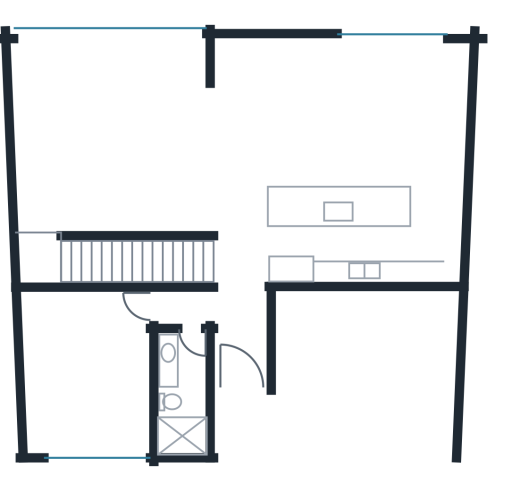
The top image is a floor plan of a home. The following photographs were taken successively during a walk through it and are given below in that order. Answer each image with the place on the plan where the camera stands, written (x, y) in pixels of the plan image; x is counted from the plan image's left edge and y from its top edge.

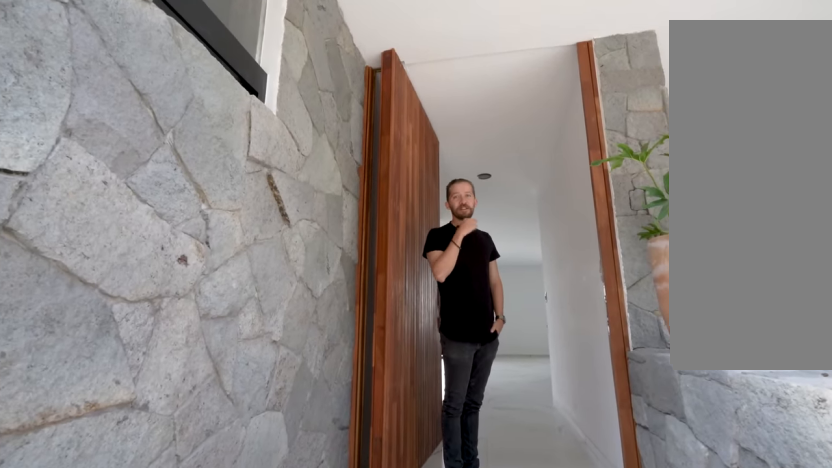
(246, 416)
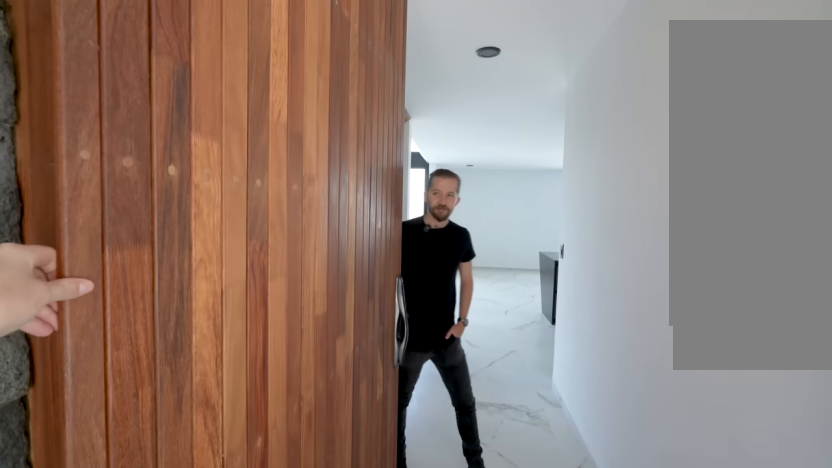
(237, 407)
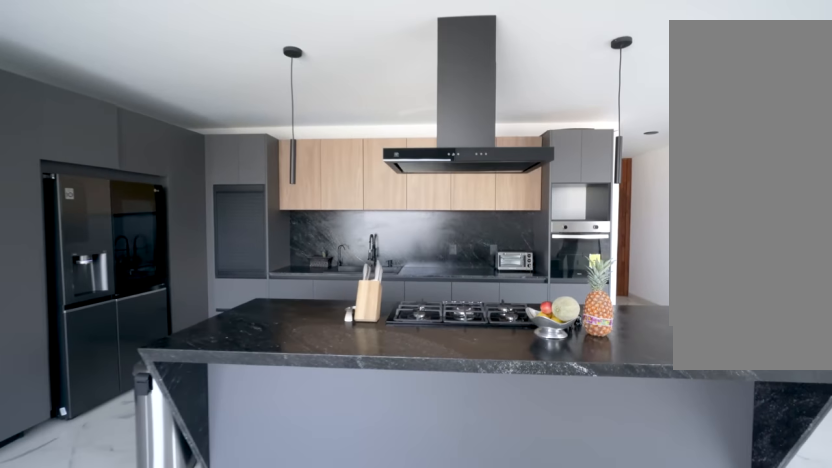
(289, 165)
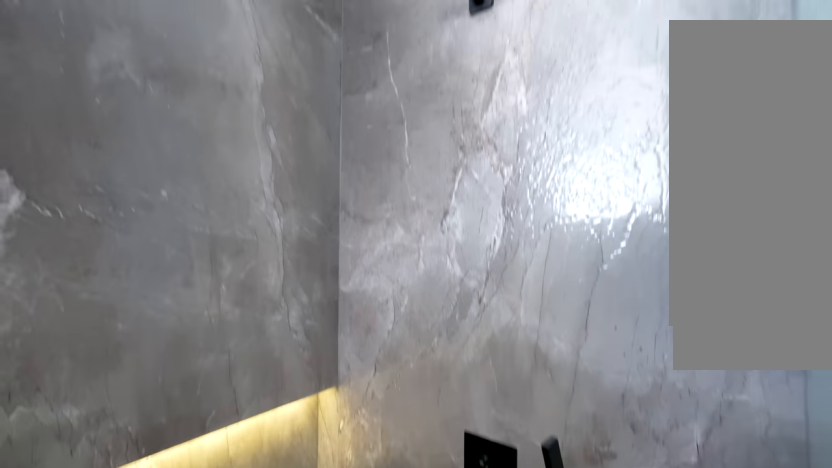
(183, 421)
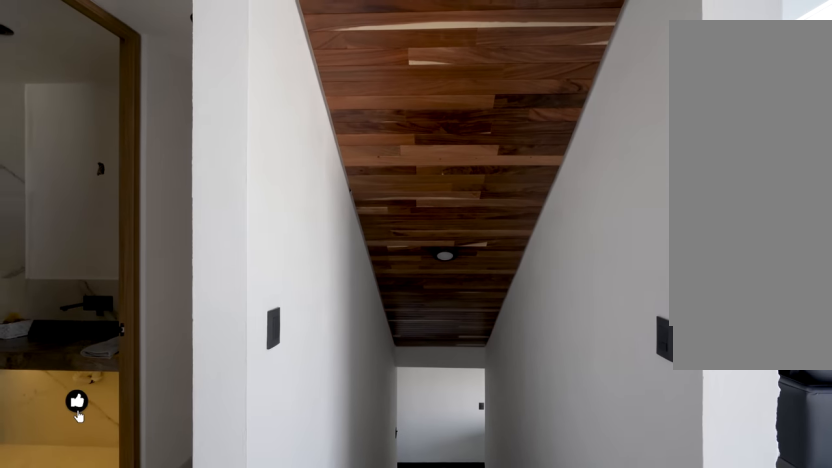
(221, 272)
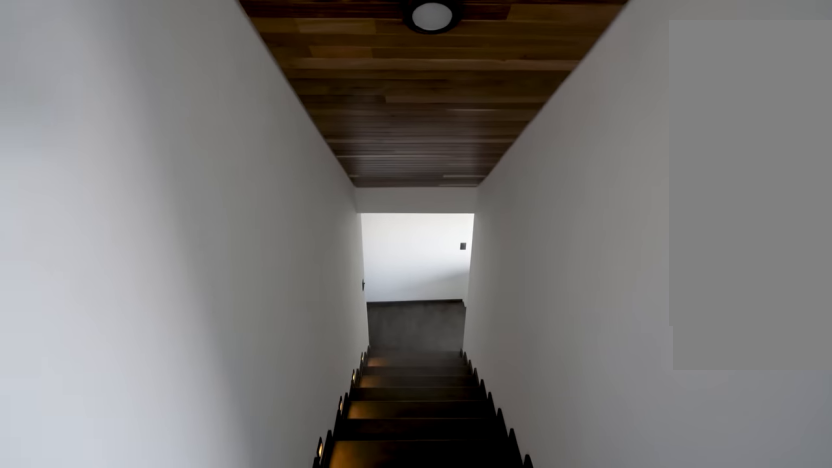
(209, 261)
